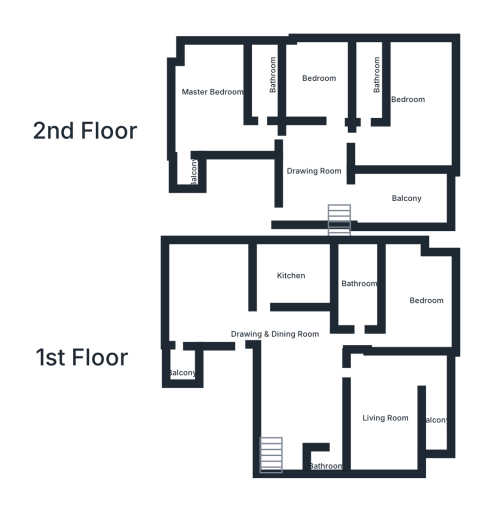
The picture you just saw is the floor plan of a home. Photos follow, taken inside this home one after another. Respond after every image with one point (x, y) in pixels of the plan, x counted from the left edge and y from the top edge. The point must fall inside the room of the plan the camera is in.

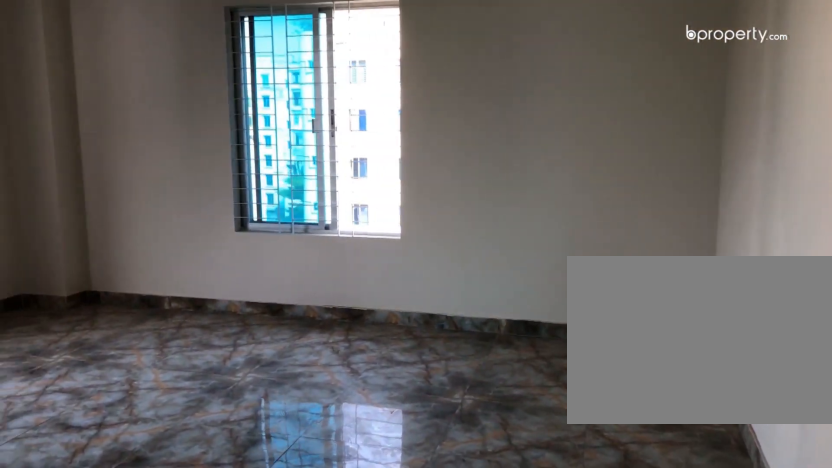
(229, 317)
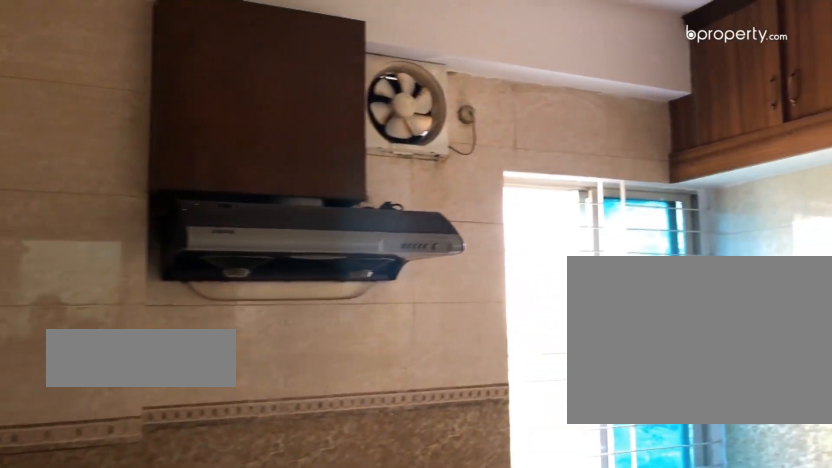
(289, 275)
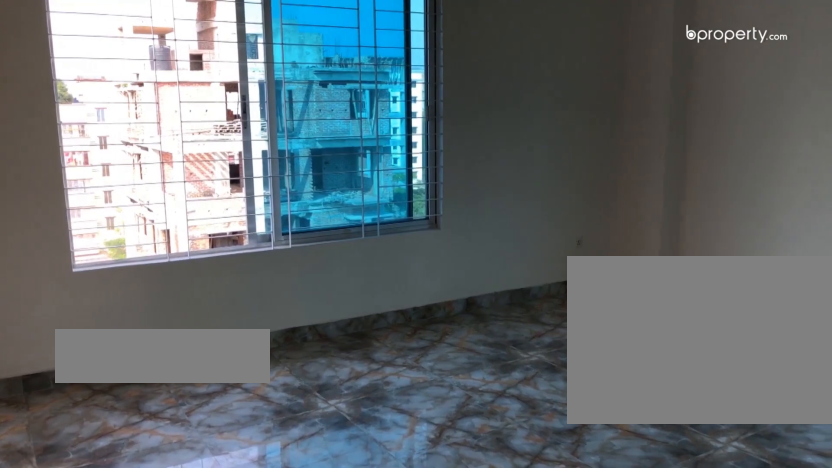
(215, 112)
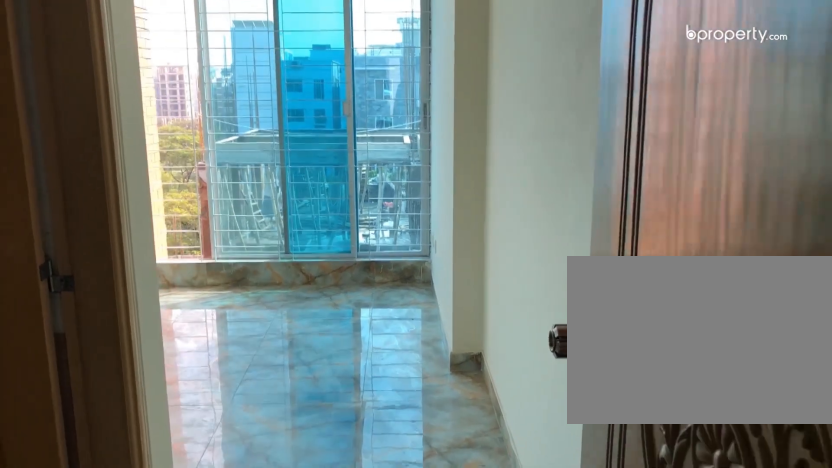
(382, 145)
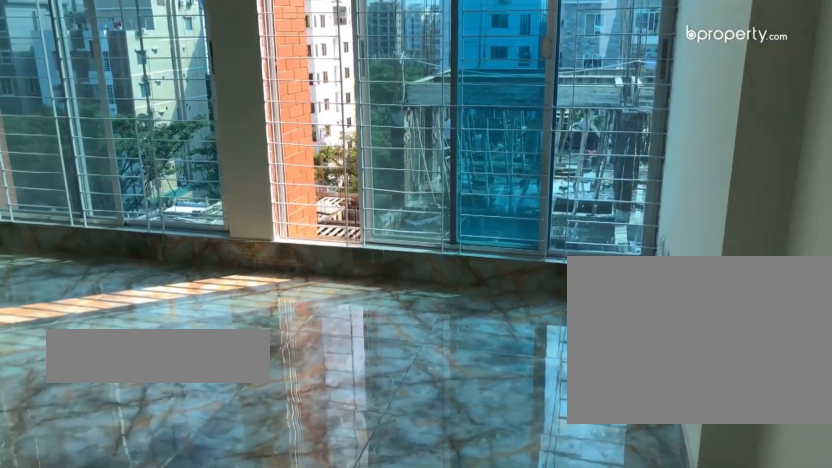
(419, 122)
